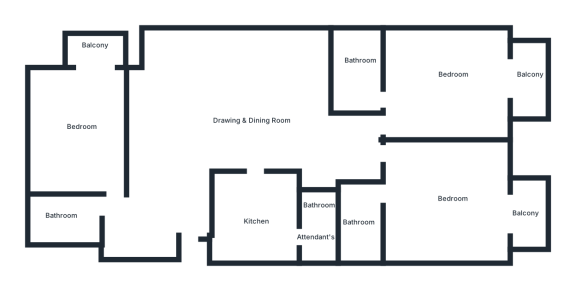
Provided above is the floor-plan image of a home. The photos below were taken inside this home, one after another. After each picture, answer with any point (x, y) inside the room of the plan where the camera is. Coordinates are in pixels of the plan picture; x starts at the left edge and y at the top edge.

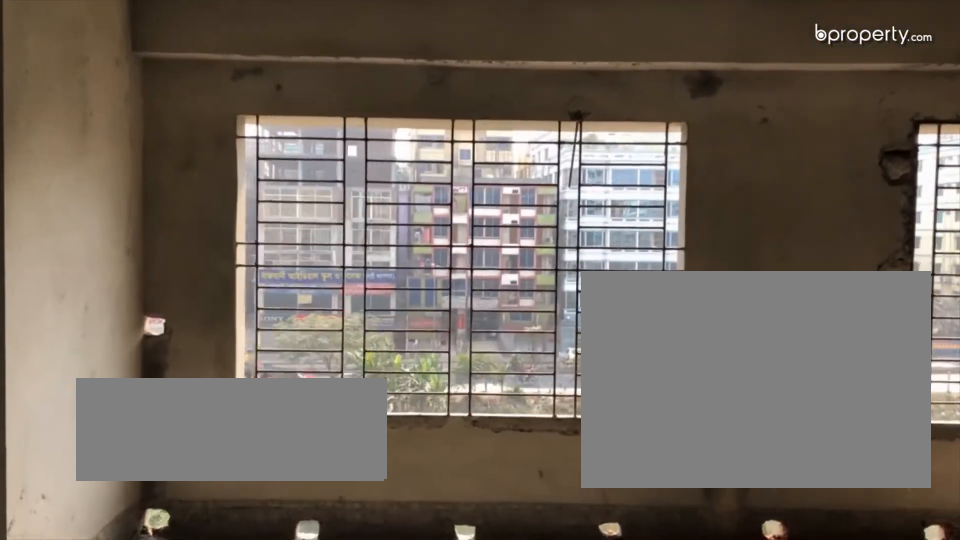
(188, 146)
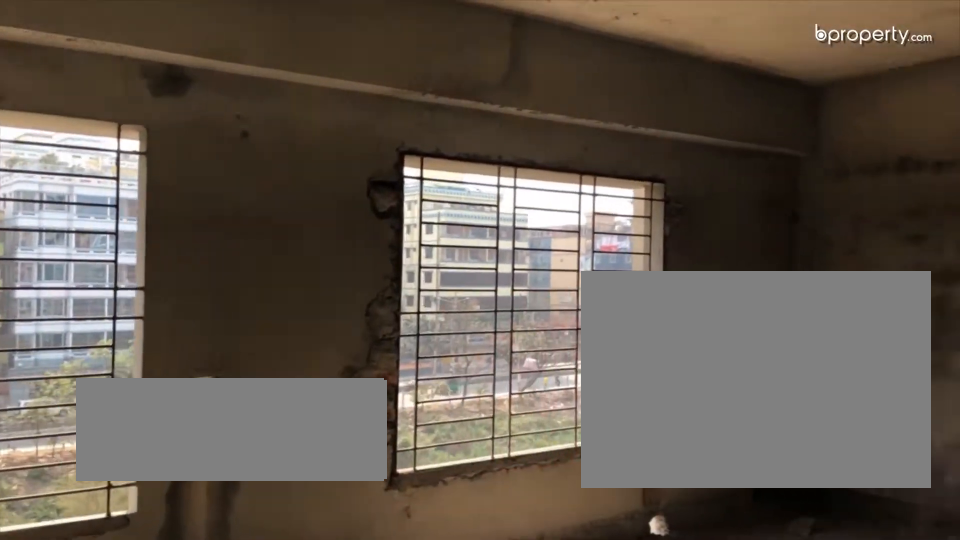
(188, 146)
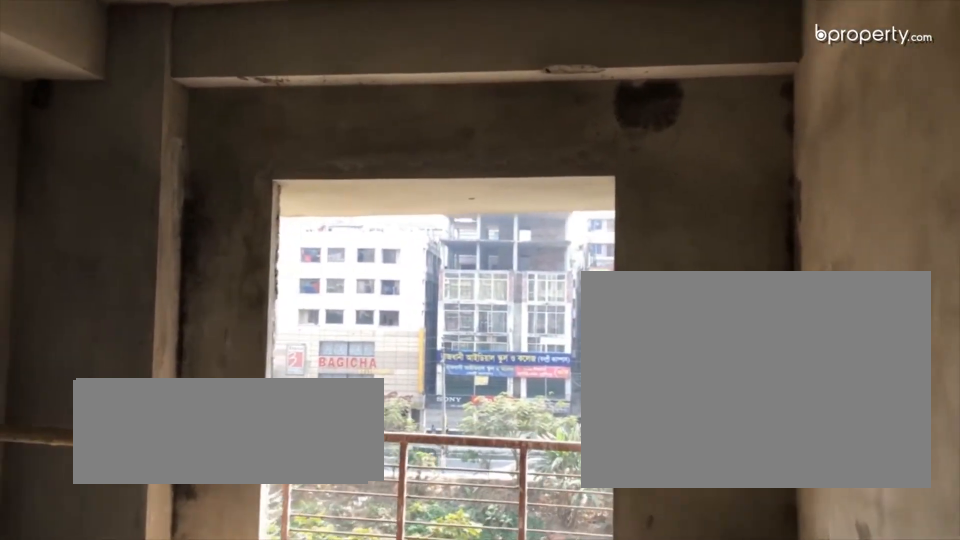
(97, 167)
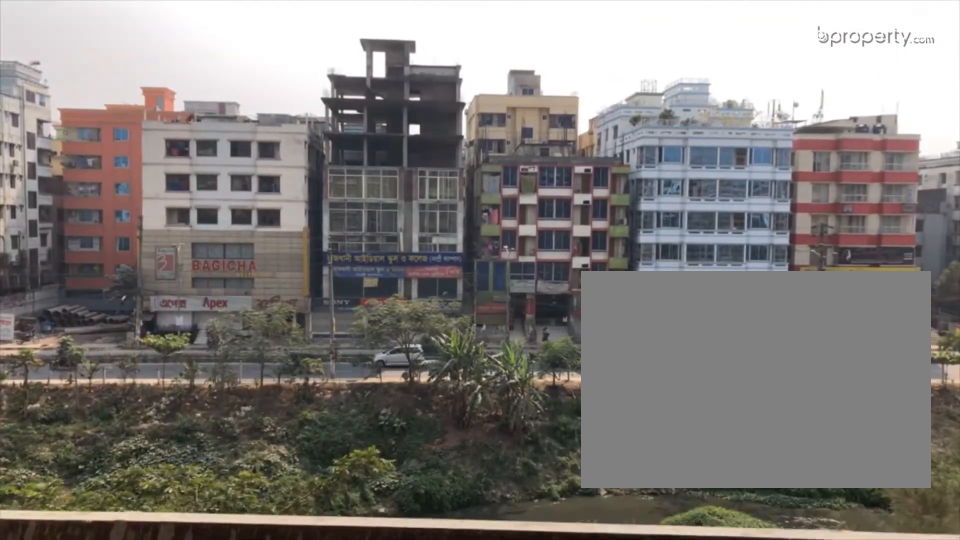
(93, 47)
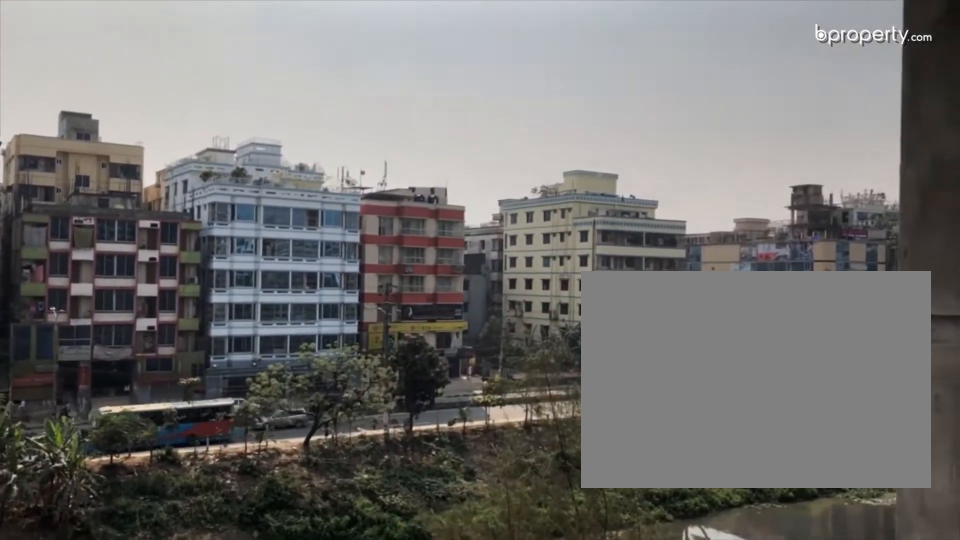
(93, 47)
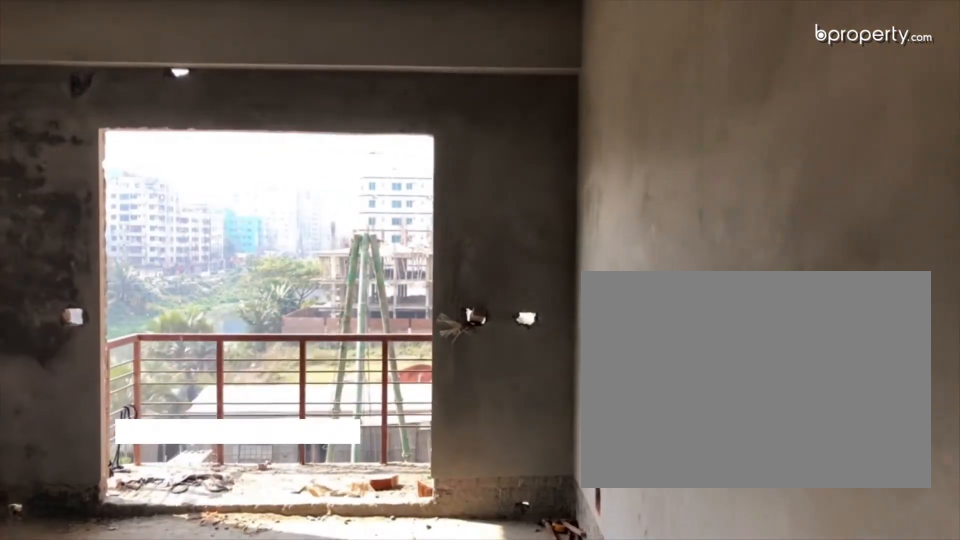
(421, 115)
